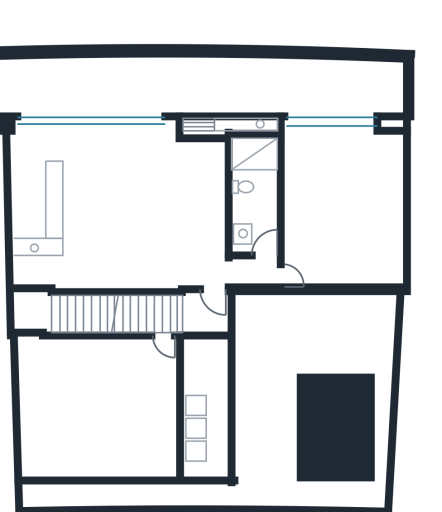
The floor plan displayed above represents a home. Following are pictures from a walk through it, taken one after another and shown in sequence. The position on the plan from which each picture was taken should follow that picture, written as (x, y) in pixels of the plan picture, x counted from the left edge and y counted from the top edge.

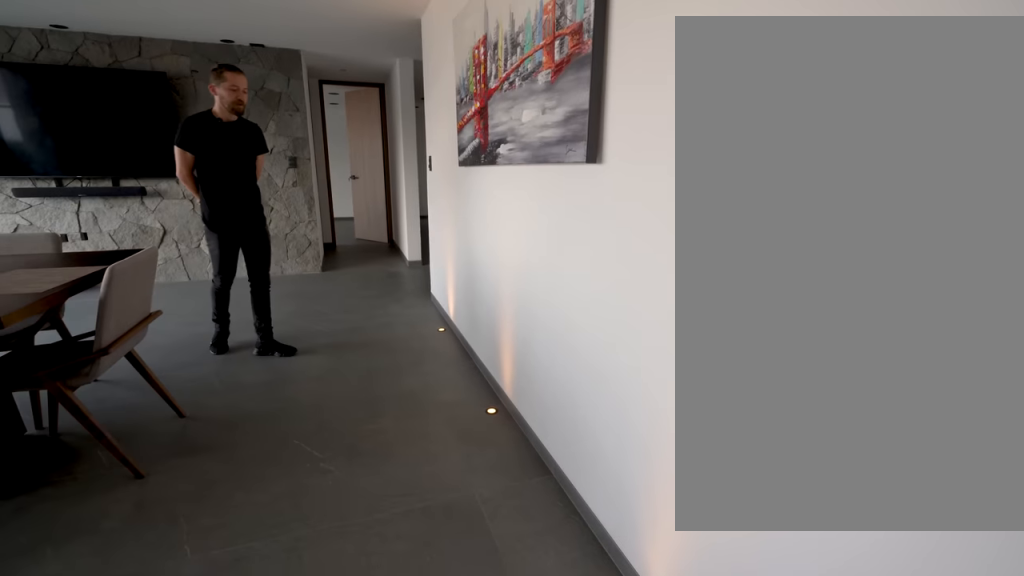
(115, 276)
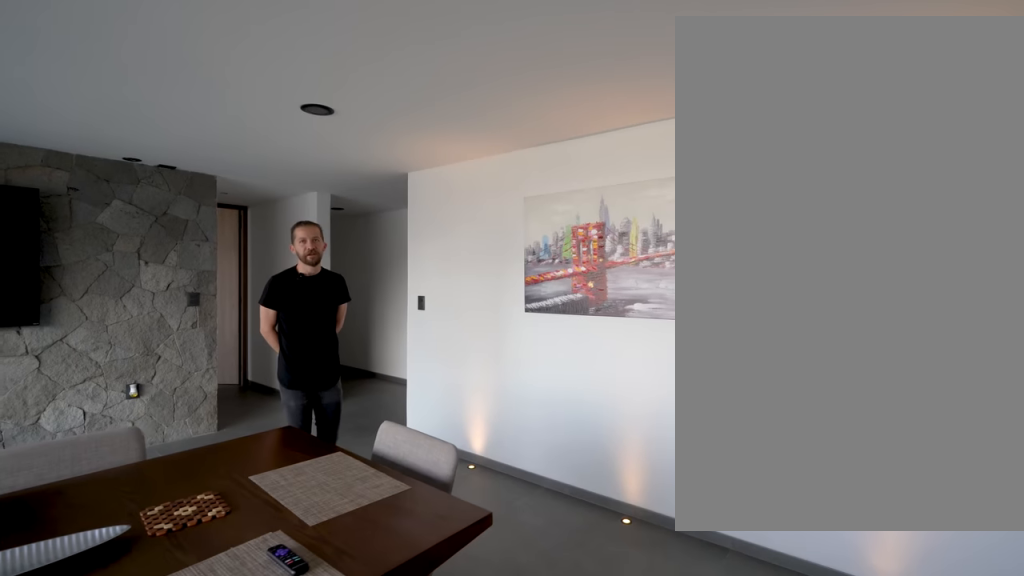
(75, 256)
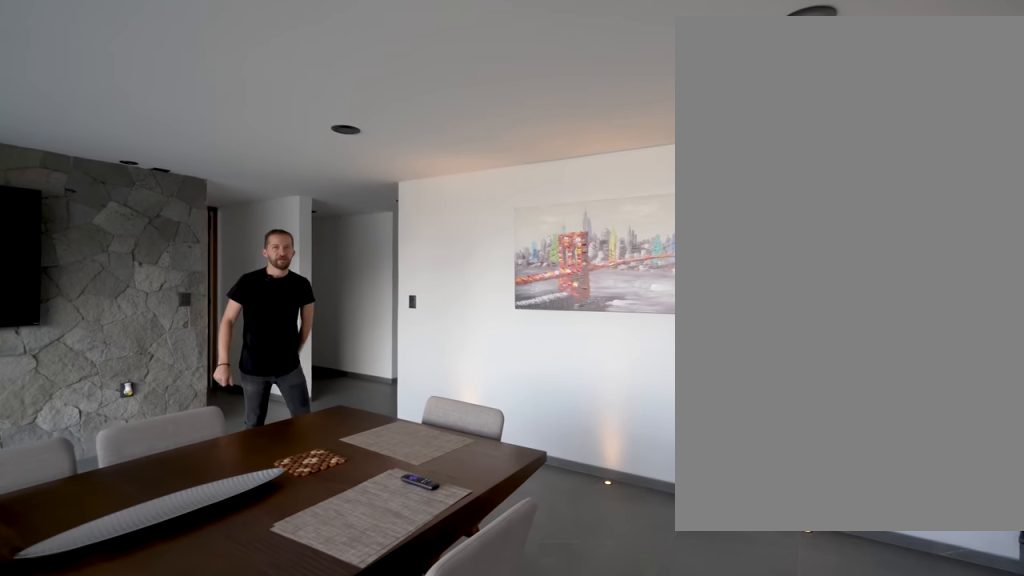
(80, 254)
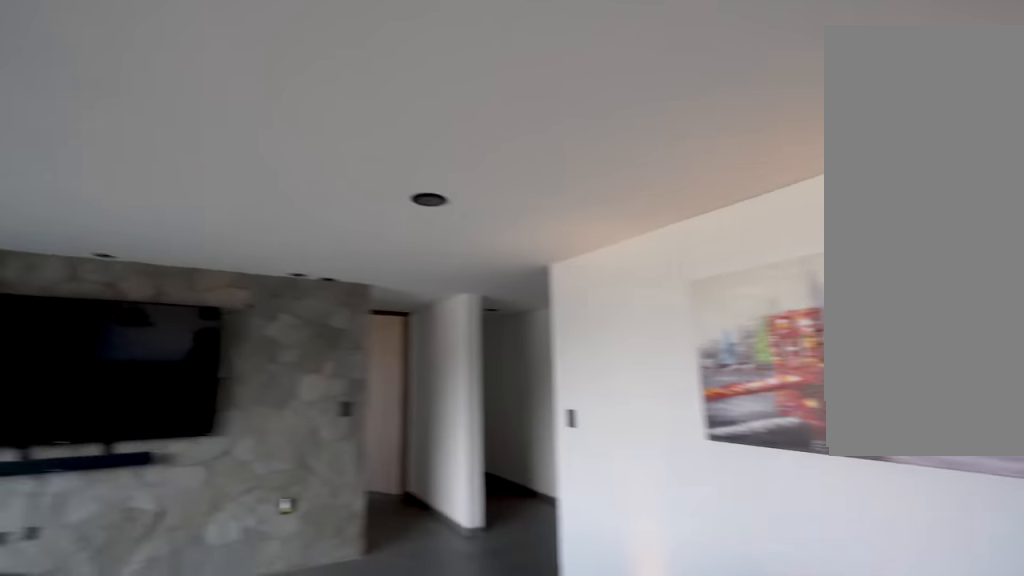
(117, 143)
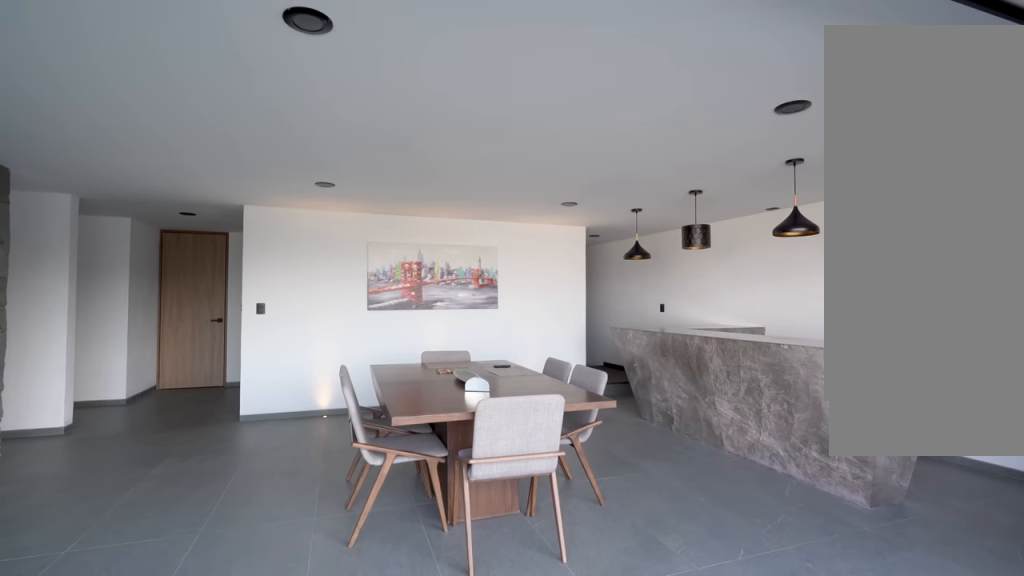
(148, 152)
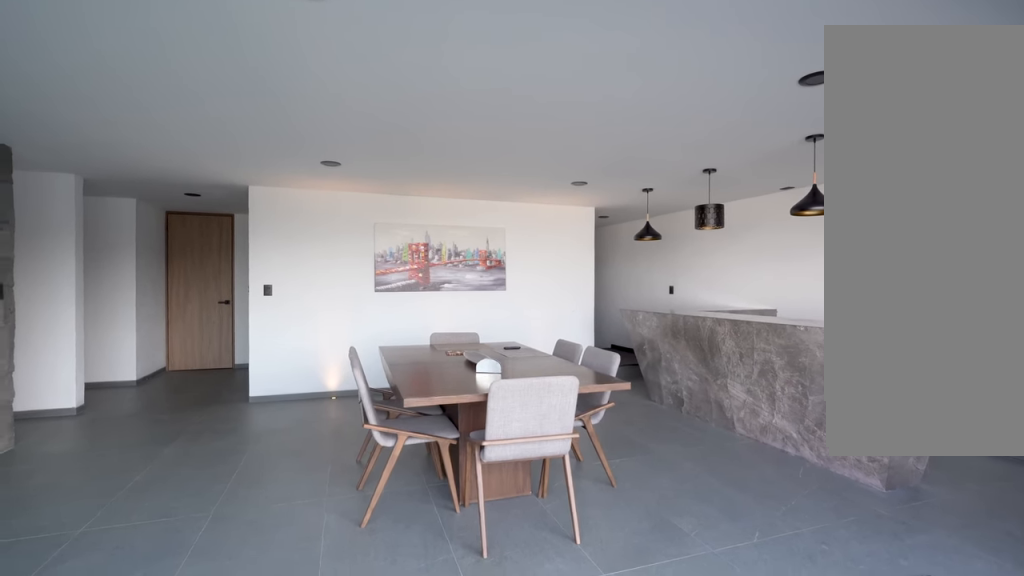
(153, 146)
